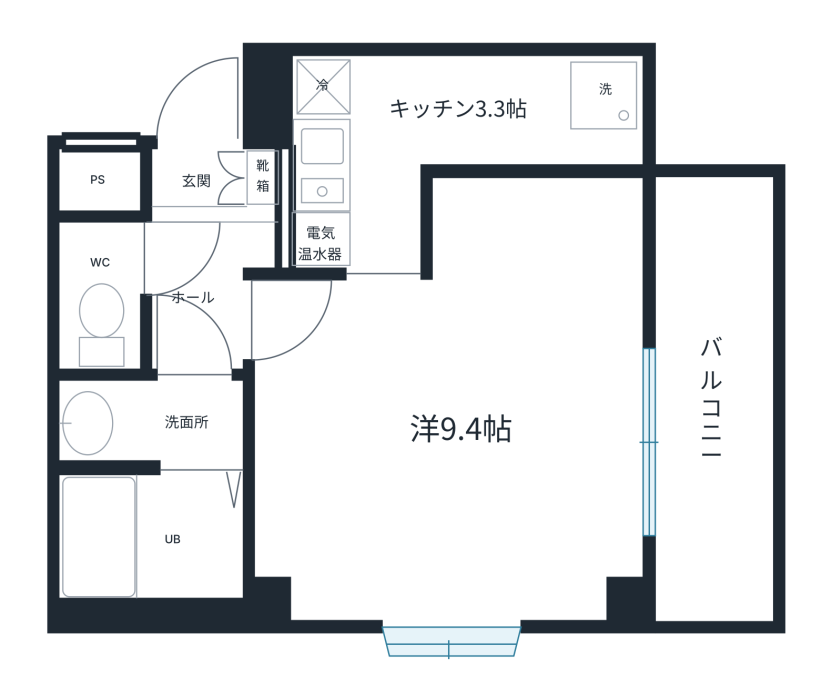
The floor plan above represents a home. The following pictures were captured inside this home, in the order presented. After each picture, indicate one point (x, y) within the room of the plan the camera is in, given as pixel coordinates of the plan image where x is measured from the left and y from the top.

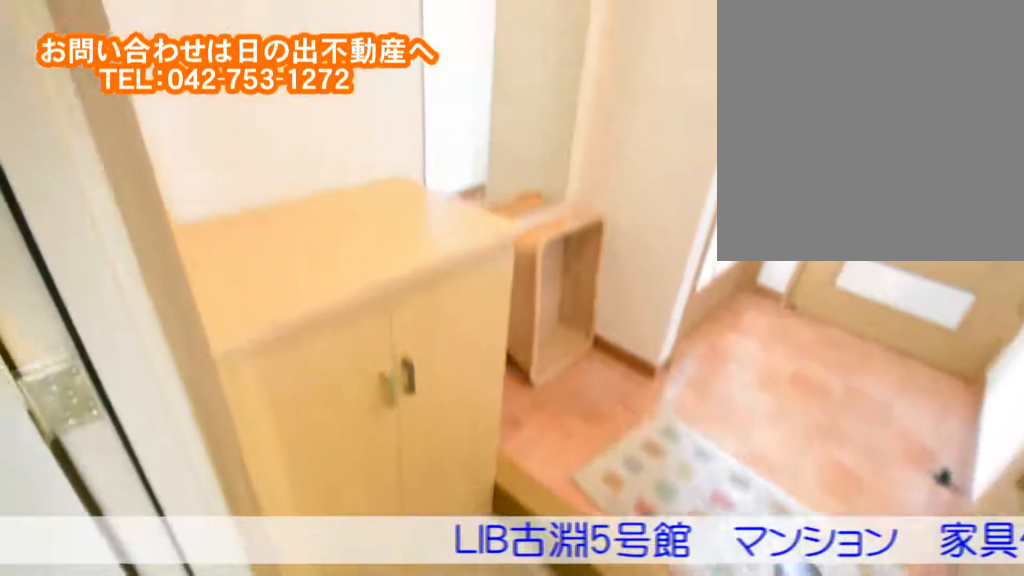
(207, 222)
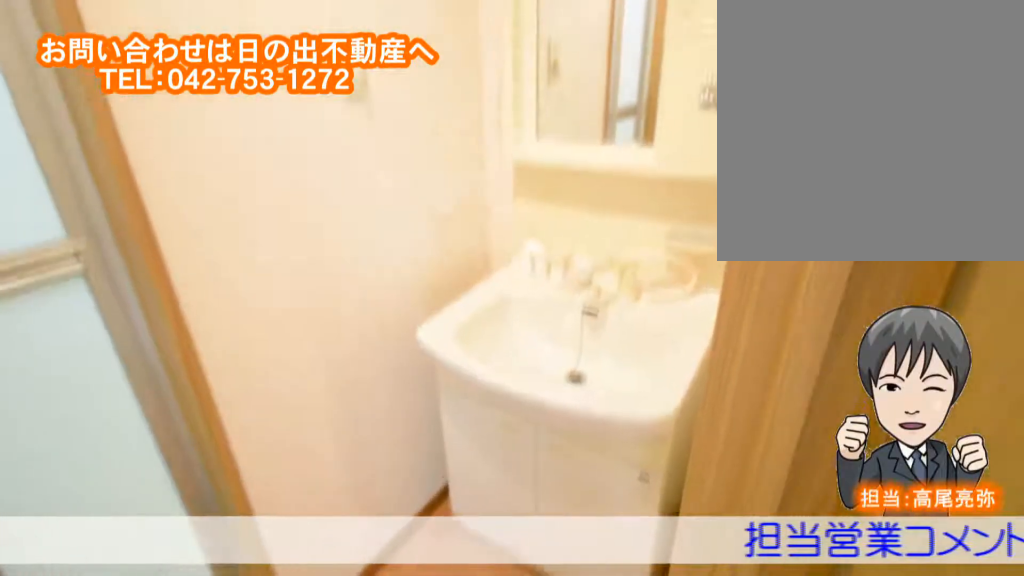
(145, 424)
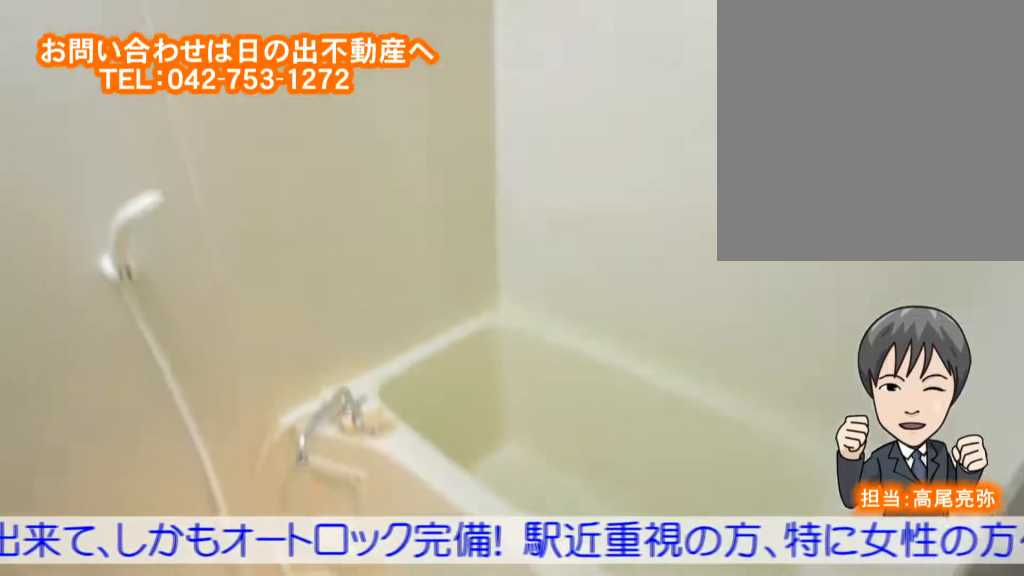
(136, 529)
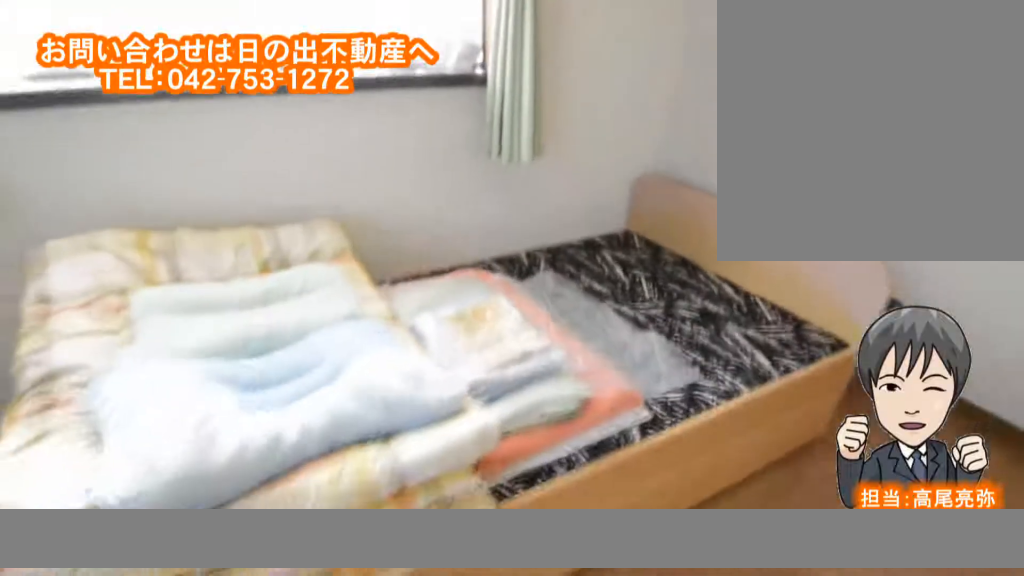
(471, 476)
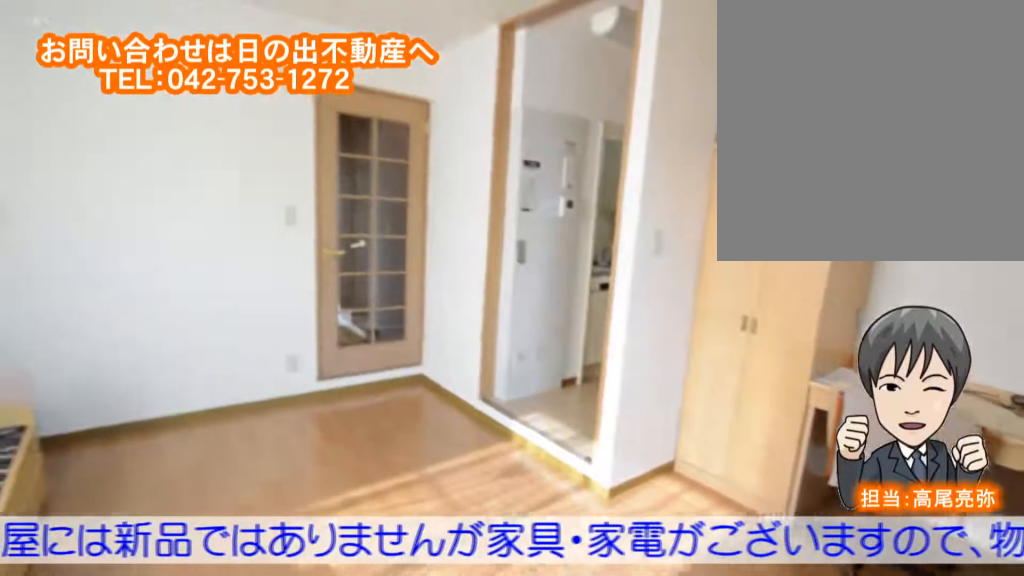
(470, 478)
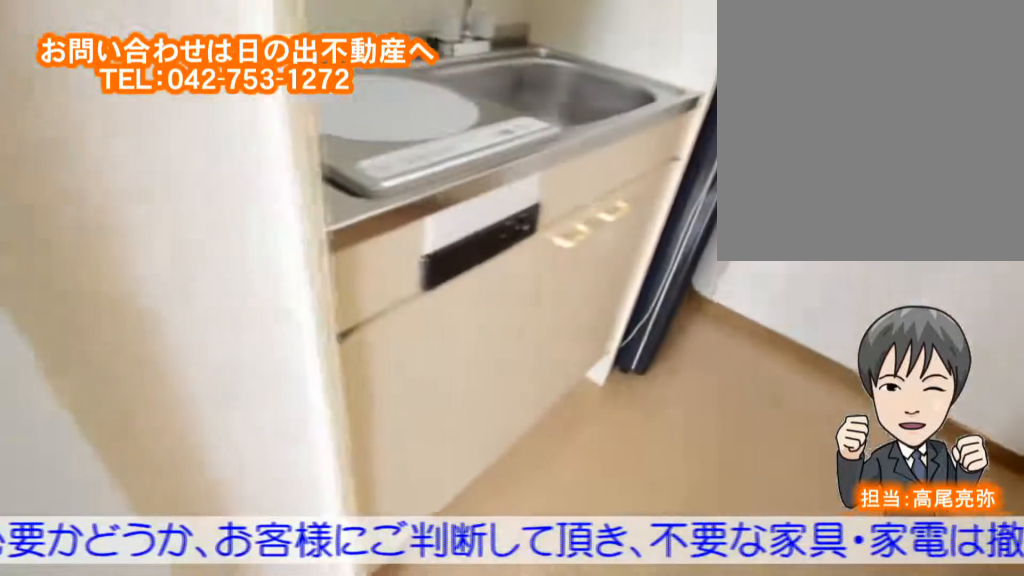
(415, 123)
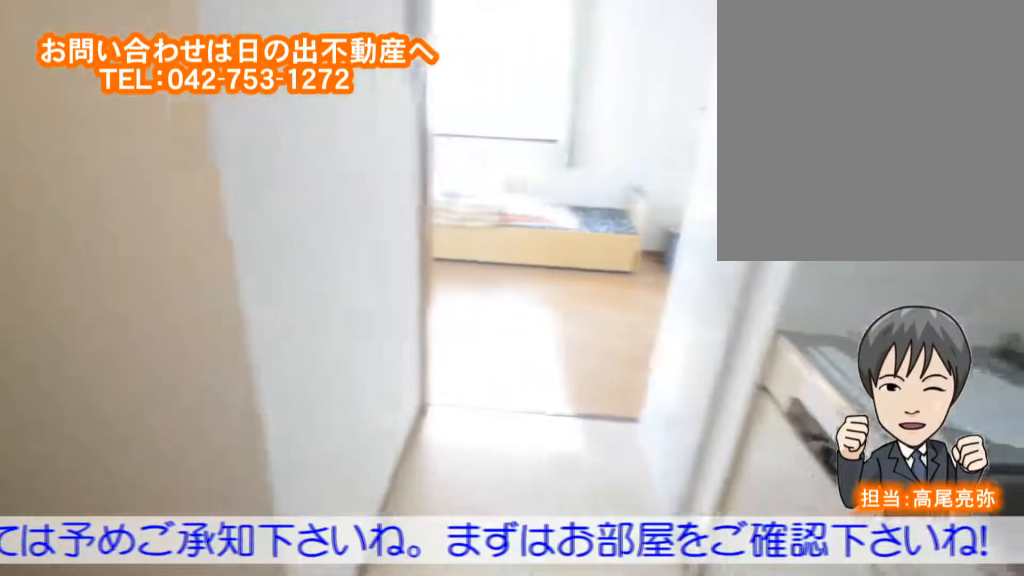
(415, 122)
